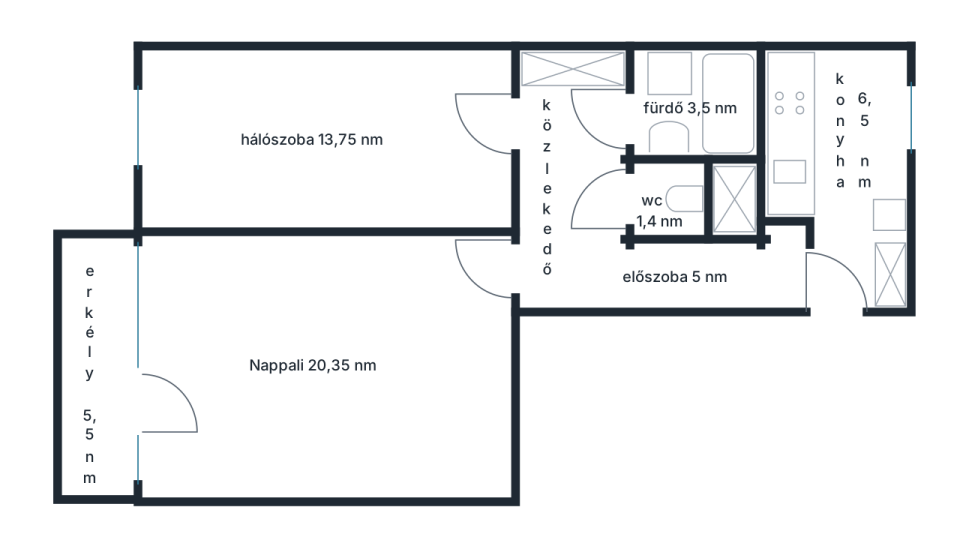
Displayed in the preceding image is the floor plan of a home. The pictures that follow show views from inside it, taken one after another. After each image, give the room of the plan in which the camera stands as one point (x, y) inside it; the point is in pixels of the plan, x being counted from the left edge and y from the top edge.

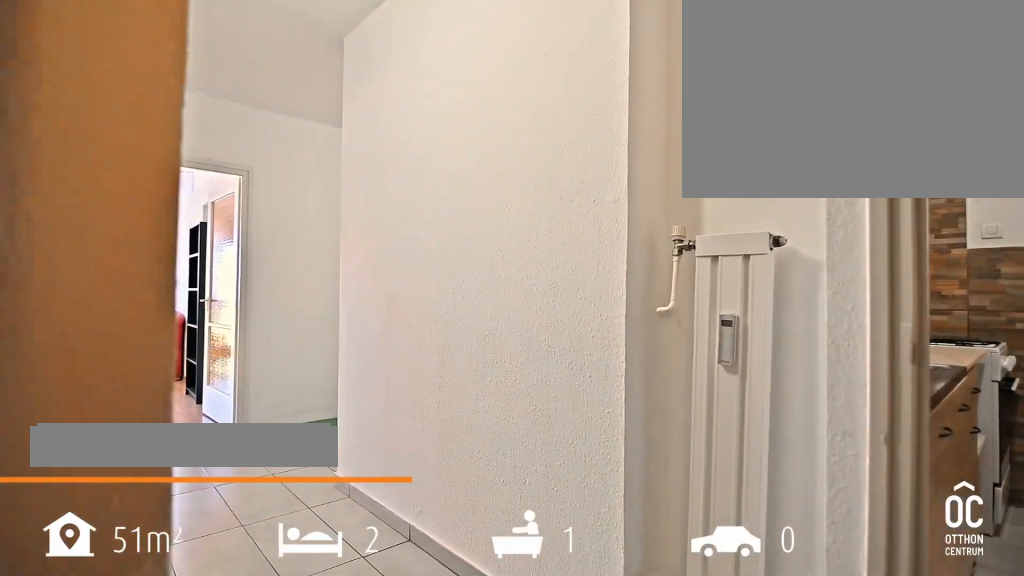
(671, 276)
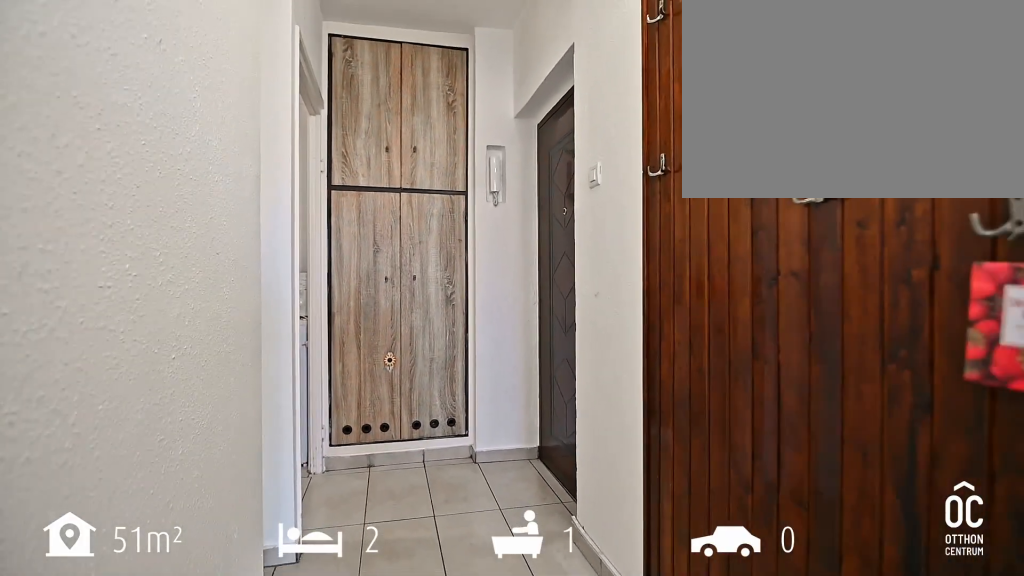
(670, 276)
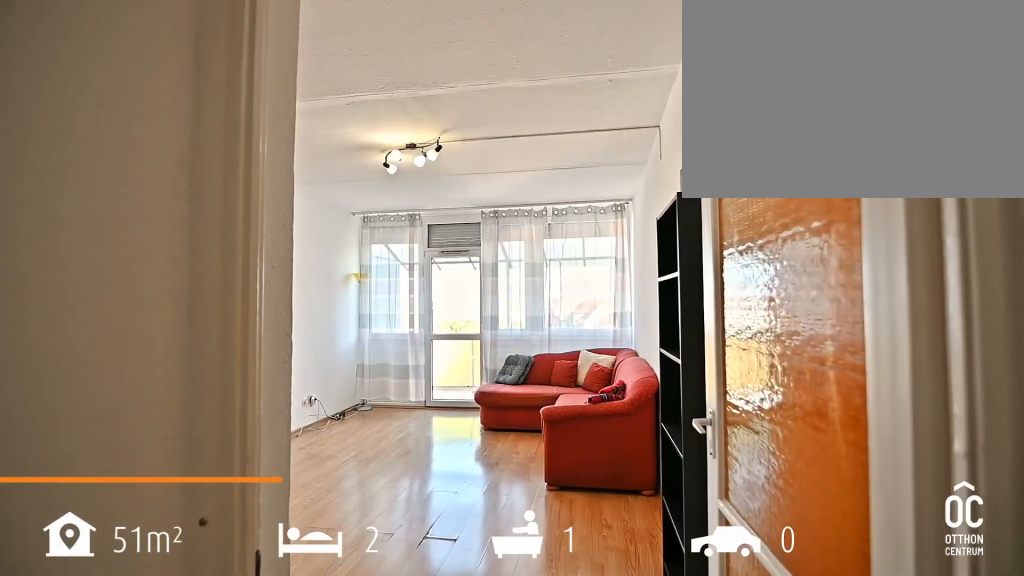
(320, 369)
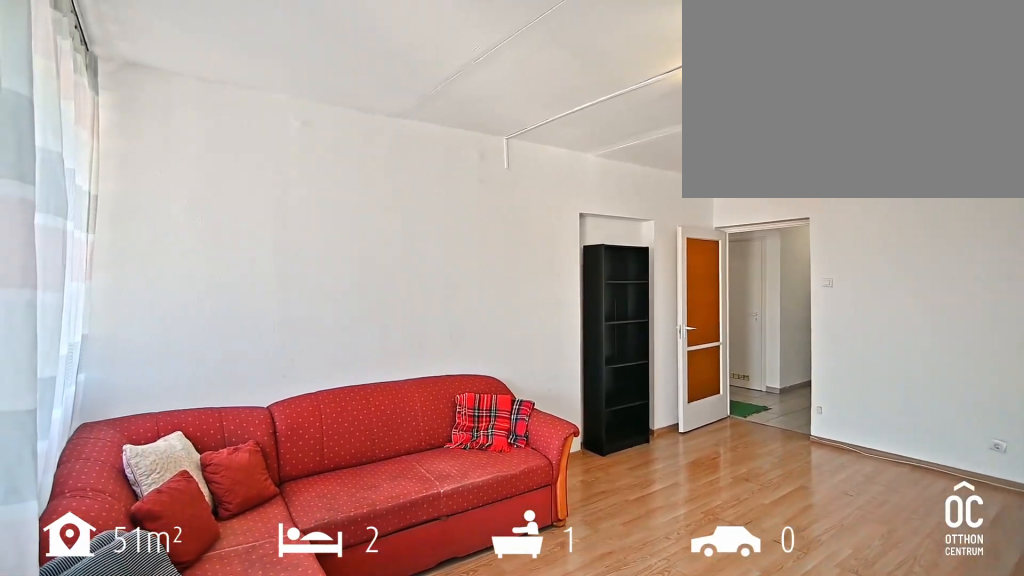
(320, 369)
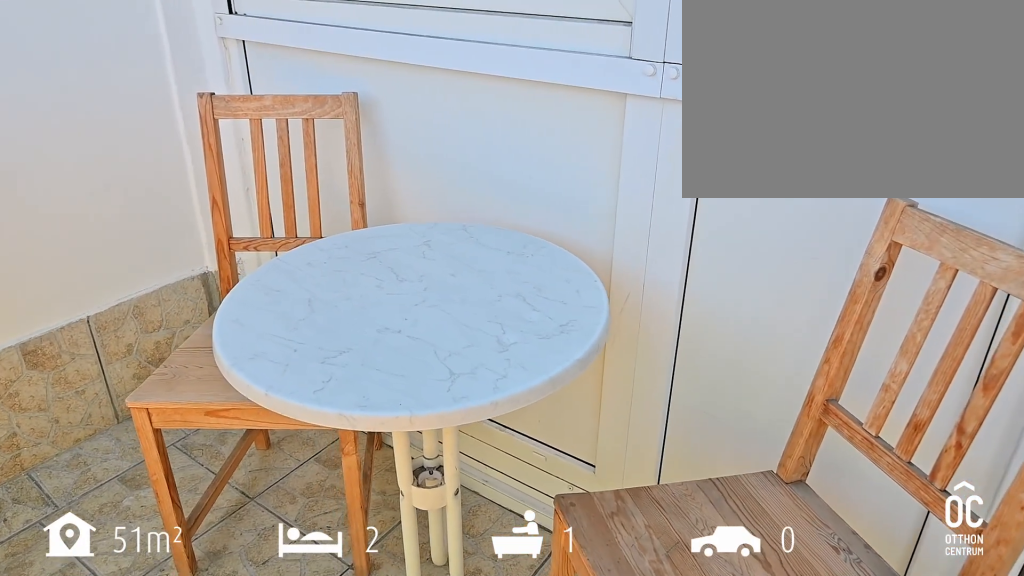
(95, 371)
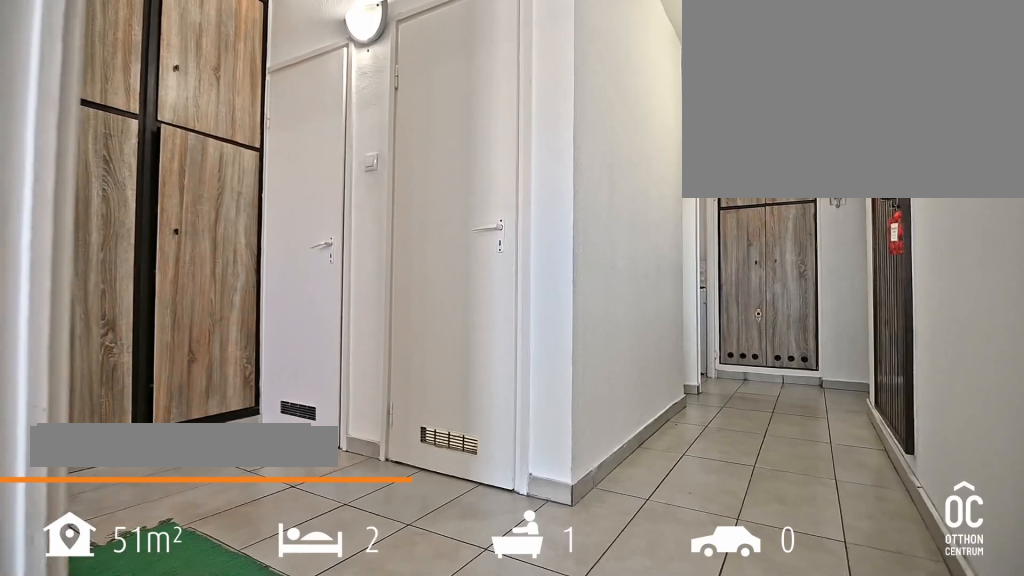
(568, 263)
